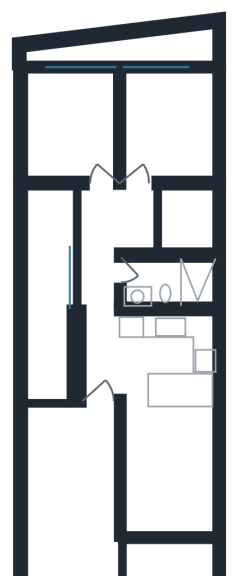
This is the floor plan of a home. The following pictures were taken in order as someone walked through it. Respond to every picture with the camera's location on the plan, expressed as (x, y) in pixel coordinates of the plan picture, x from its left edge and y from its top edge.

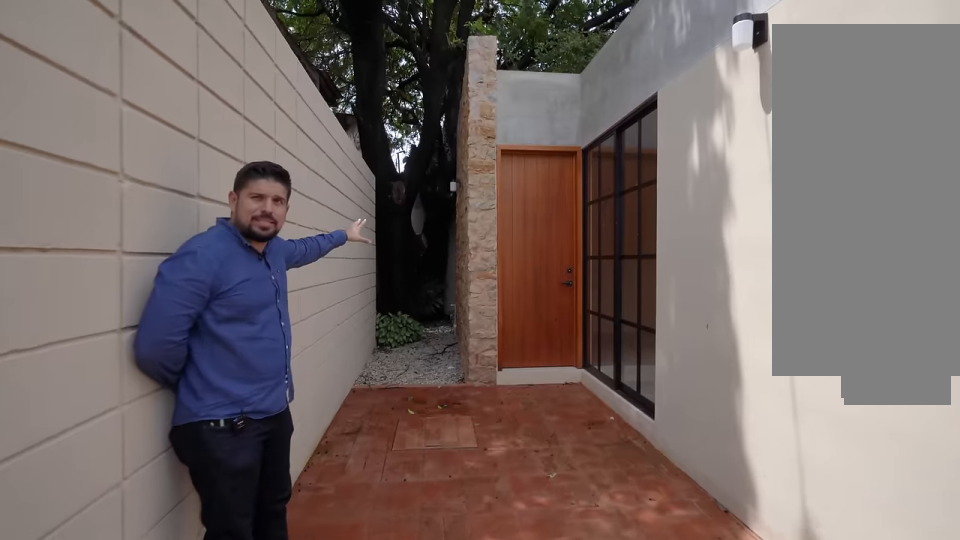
(66, 568)
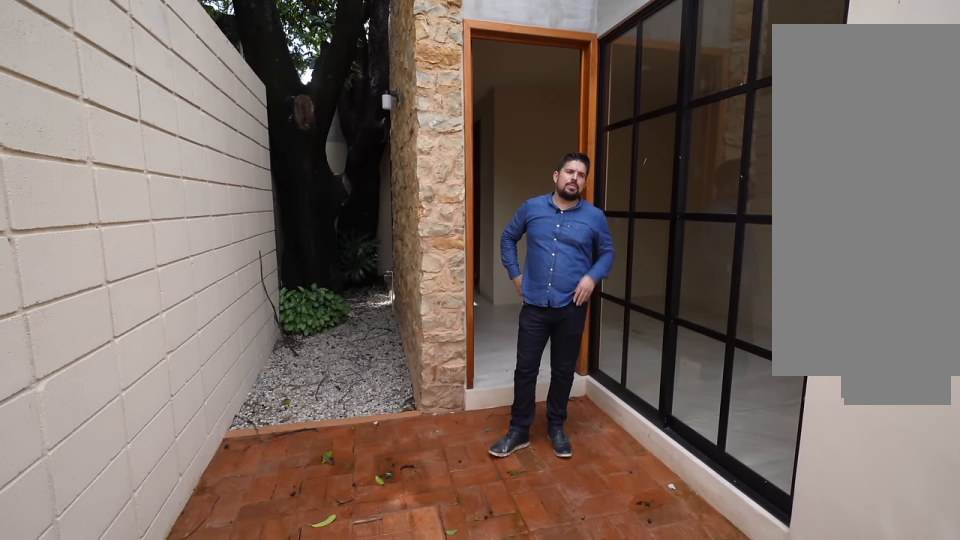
(58, 514)
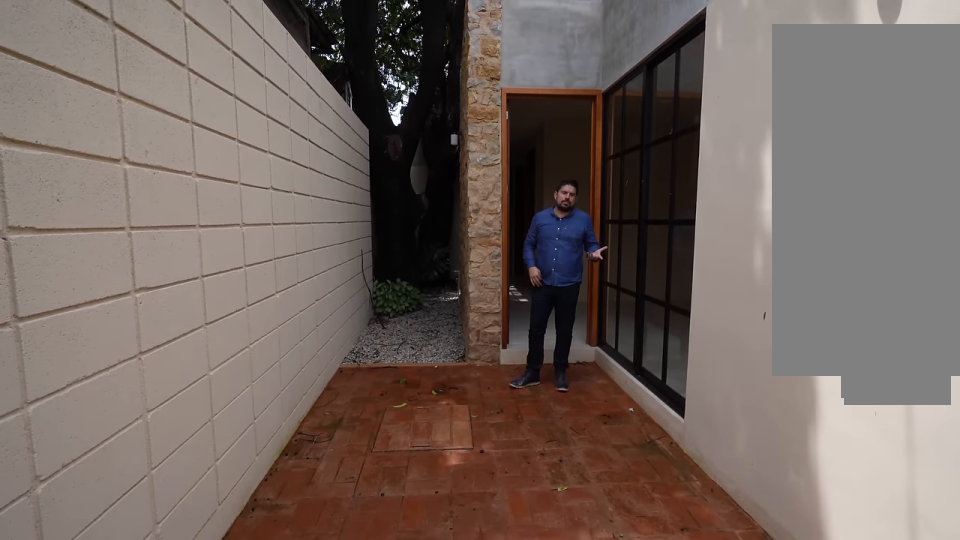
(57, 515)
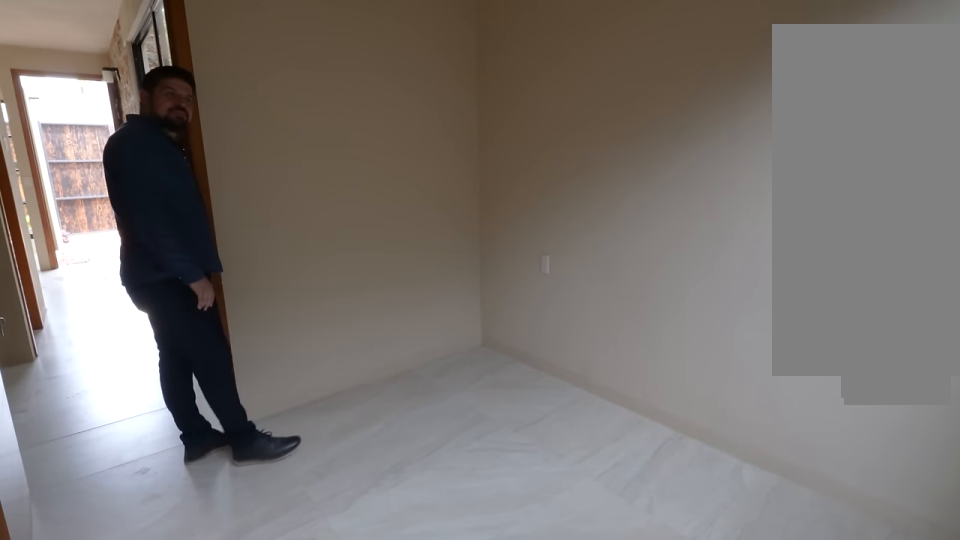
(68, 115)
